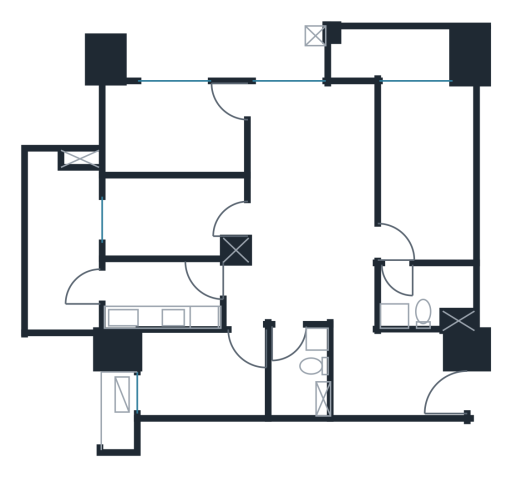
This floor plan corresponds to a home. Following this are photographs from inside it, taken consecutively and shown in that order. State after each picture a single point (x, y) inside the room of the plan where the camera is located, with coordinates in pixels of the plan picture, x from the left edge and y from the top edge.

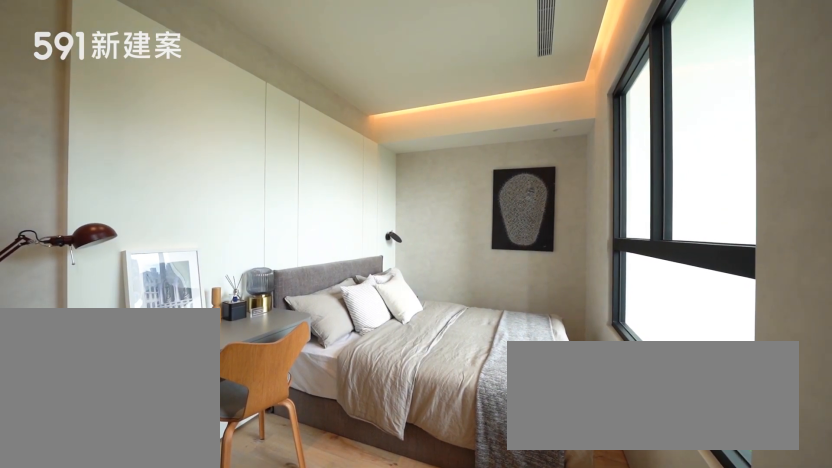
(171, 131)
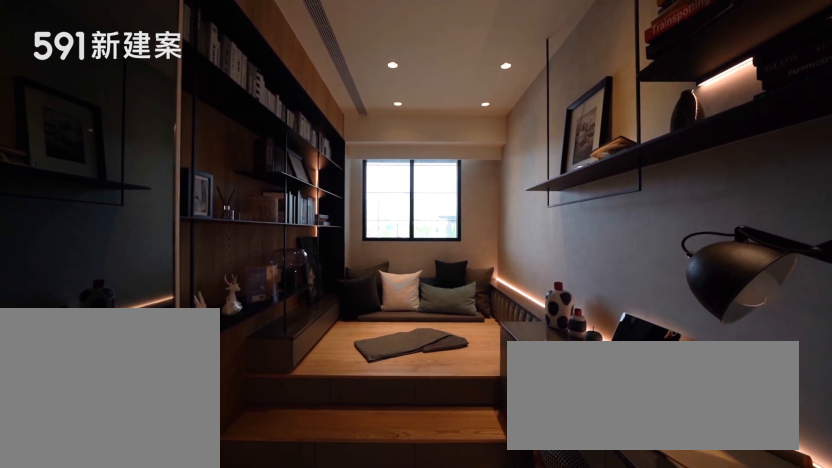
(167, 217)
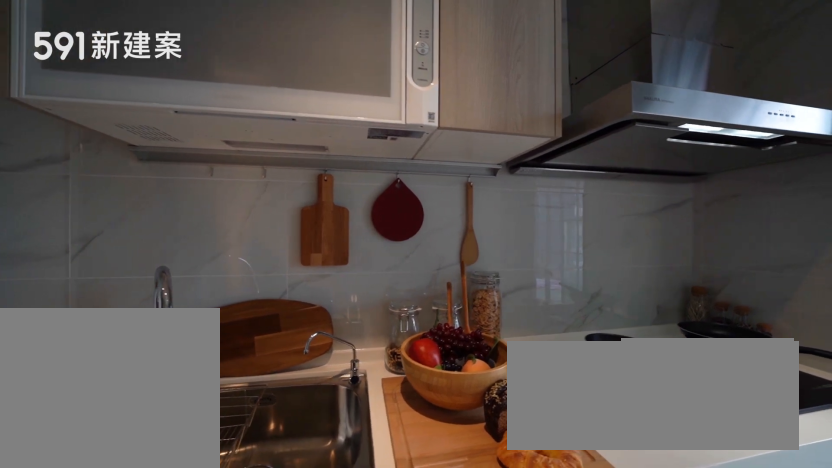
(160, 295)
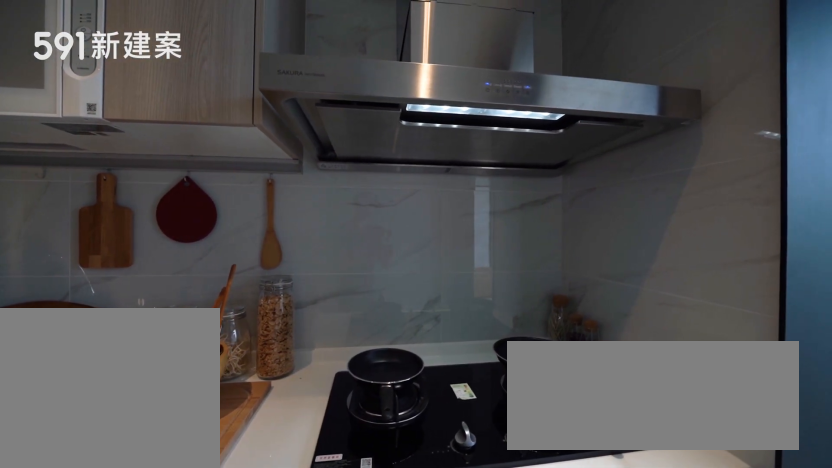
(160, 295)
